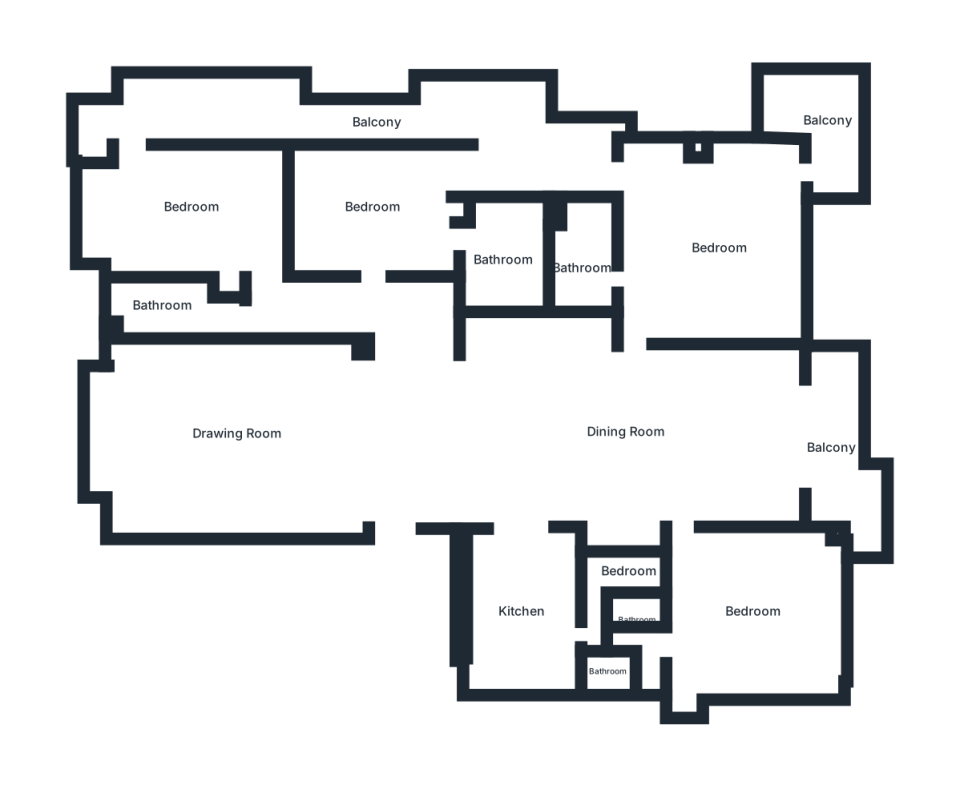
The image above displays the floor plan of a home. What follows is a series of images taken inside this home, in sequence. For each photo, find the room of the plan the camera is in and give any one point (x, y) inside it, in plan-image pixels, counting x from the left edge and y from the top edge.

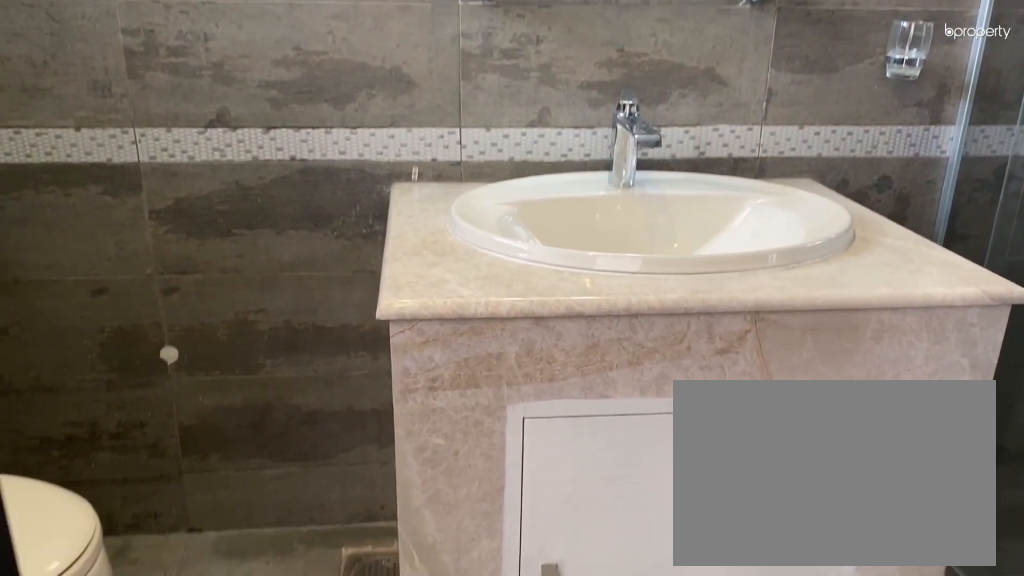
(501, 261)
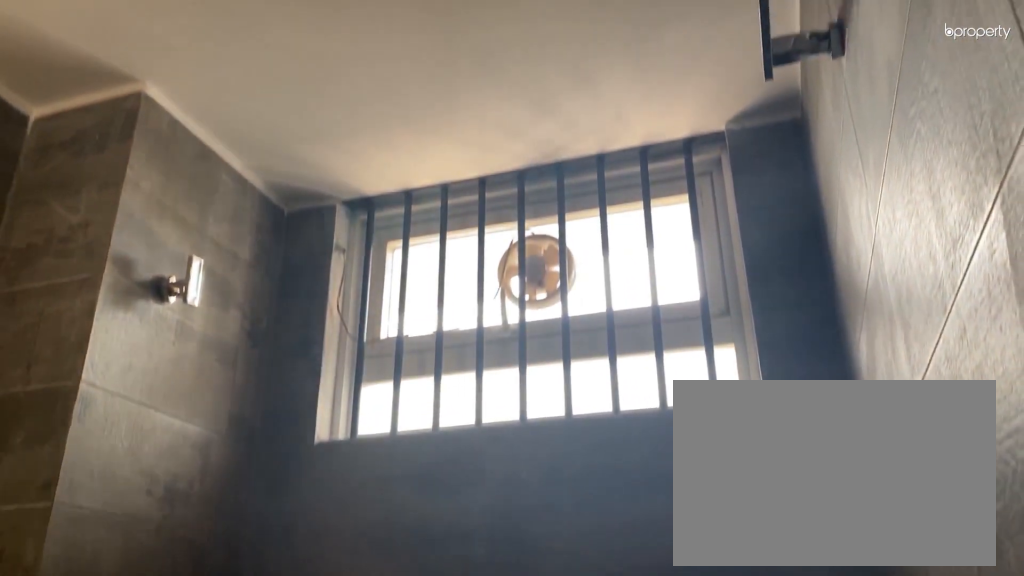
(576, 266)
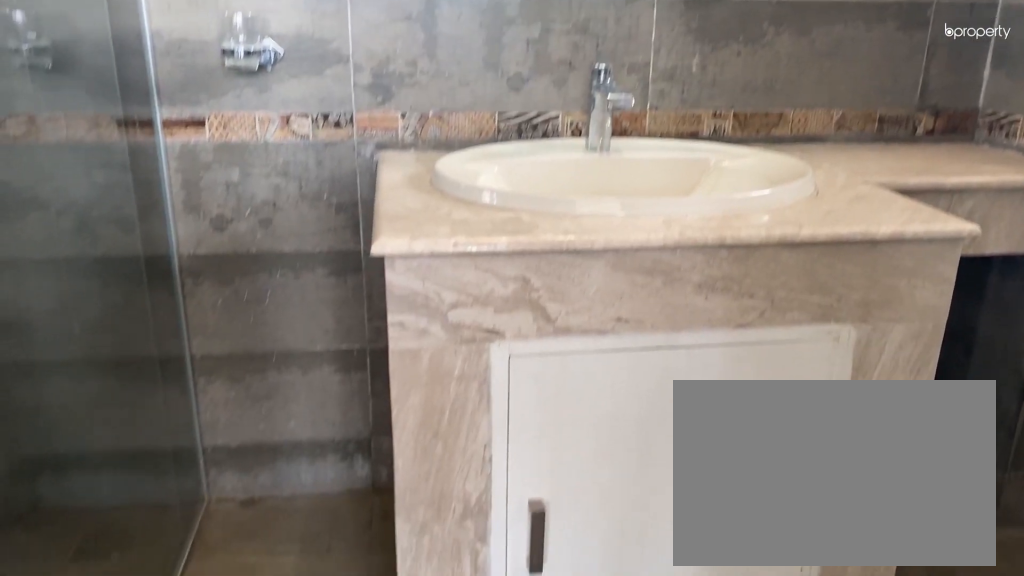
(576, 266)
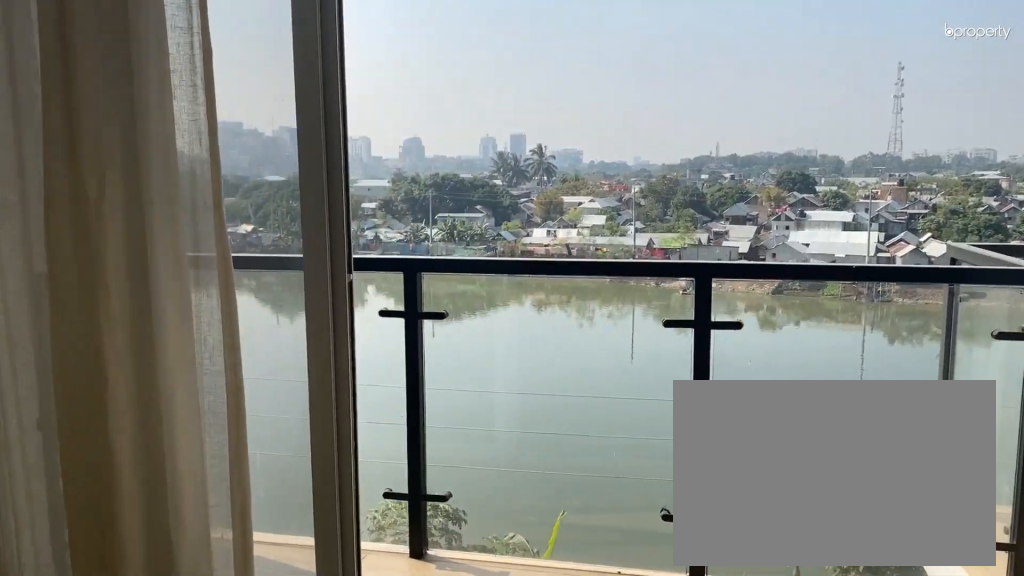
(833, 447)
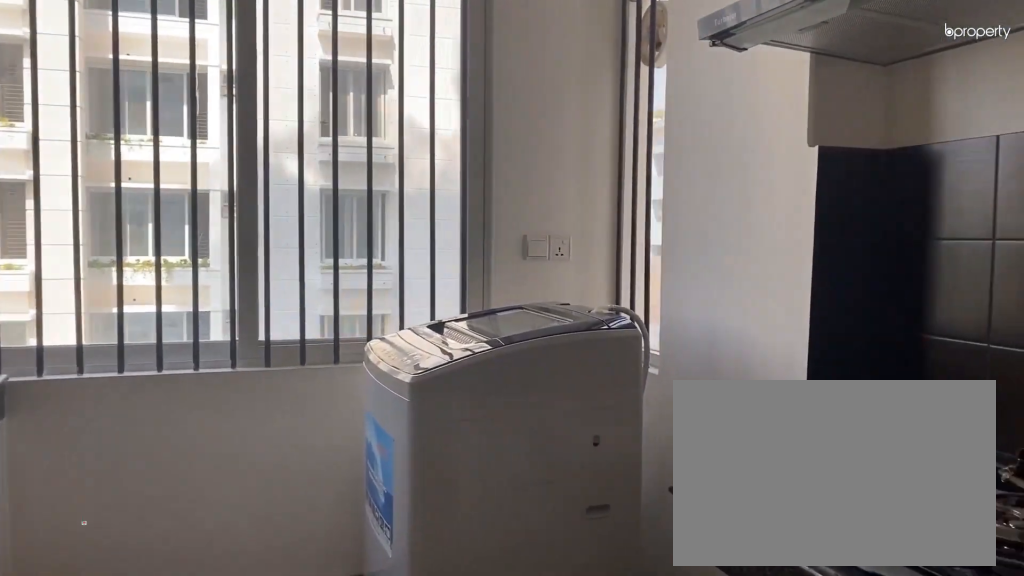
(521, 608)
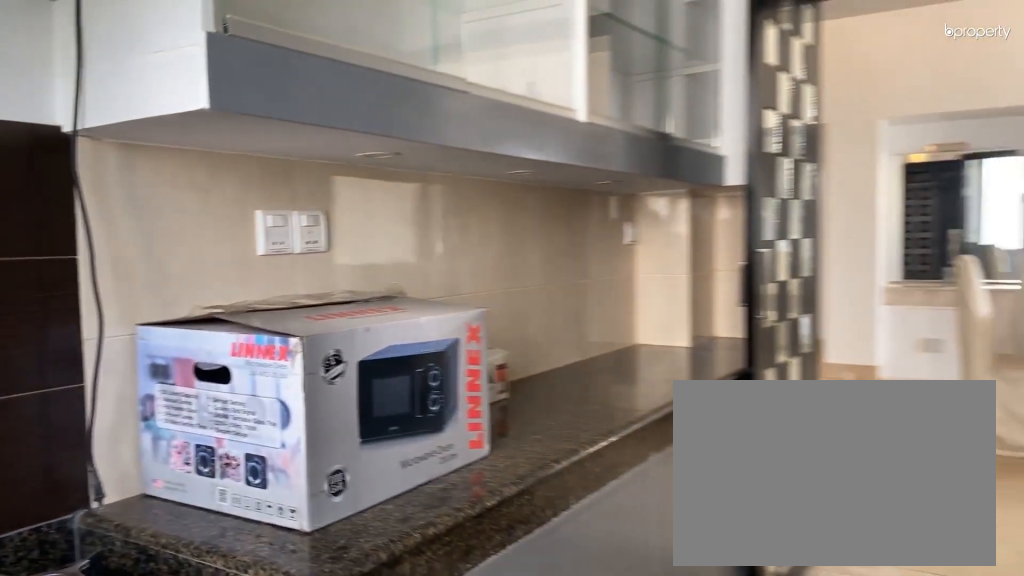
(521, 608)
